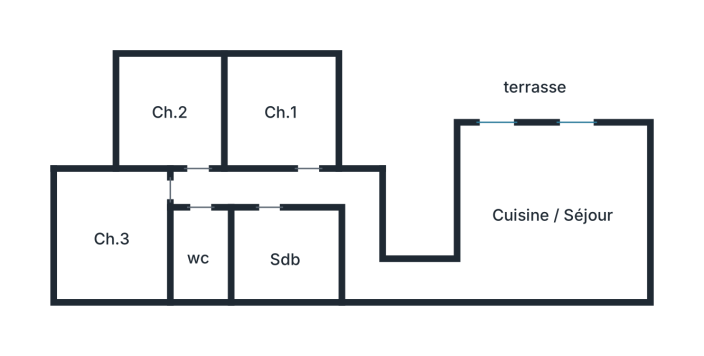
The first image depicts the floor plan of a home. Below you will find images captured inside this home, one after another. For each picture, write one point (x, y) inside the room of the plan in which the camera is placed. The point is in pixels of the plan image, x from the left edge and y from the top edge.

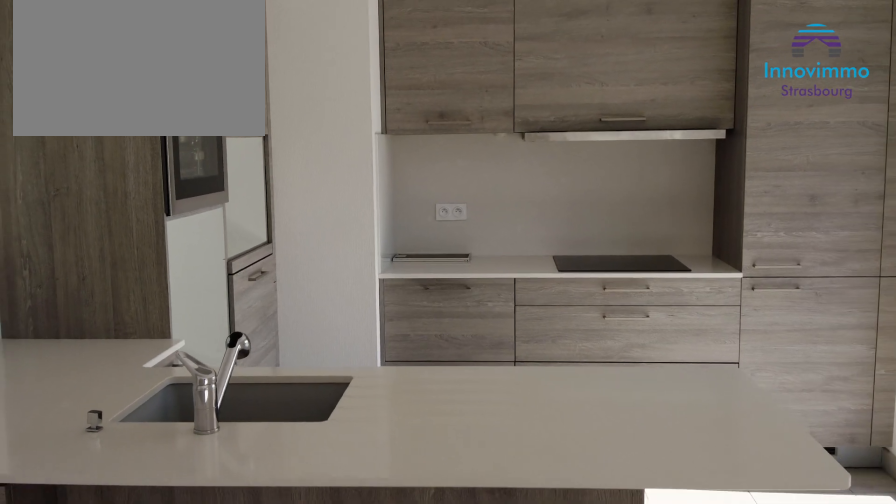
(556, 210)
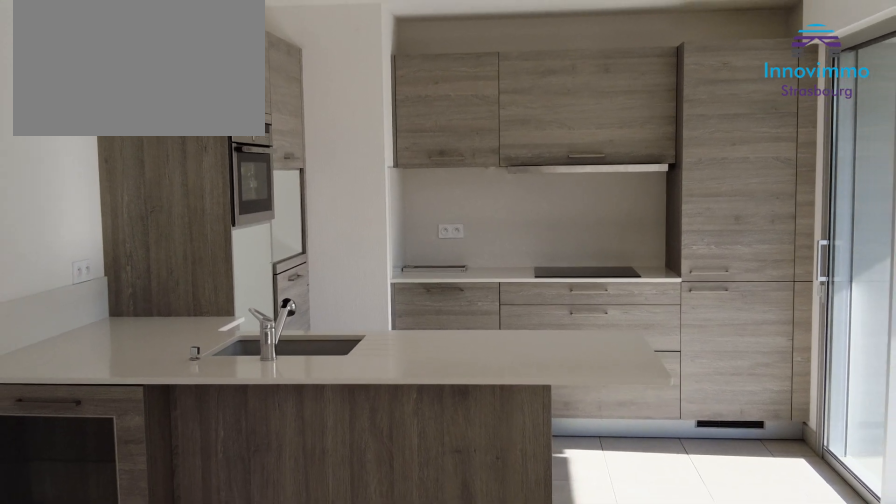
(555, 210)
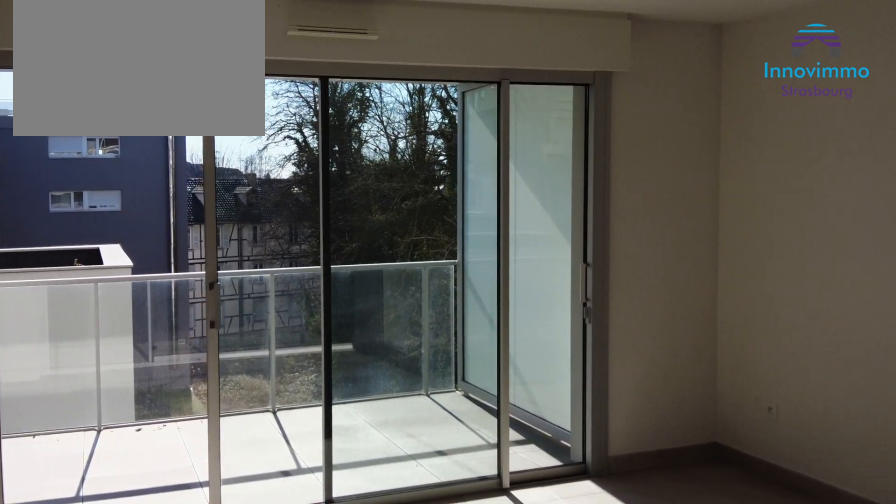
(554, 209)
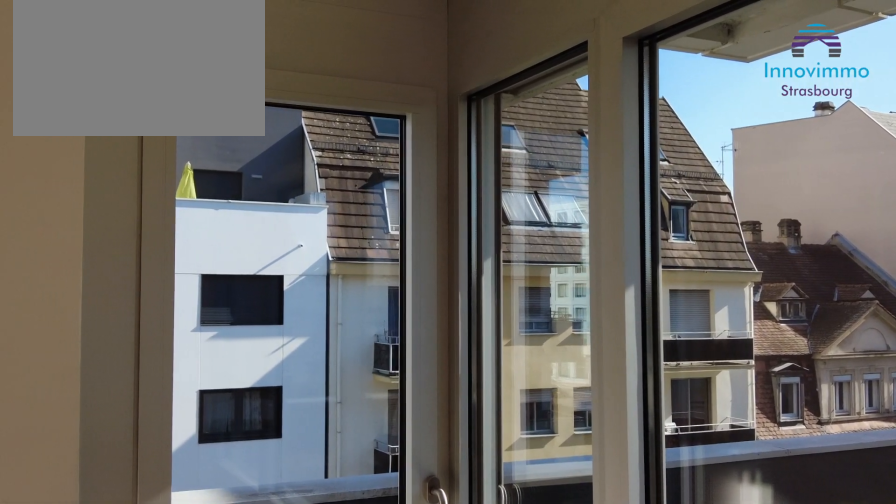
(179, 121)
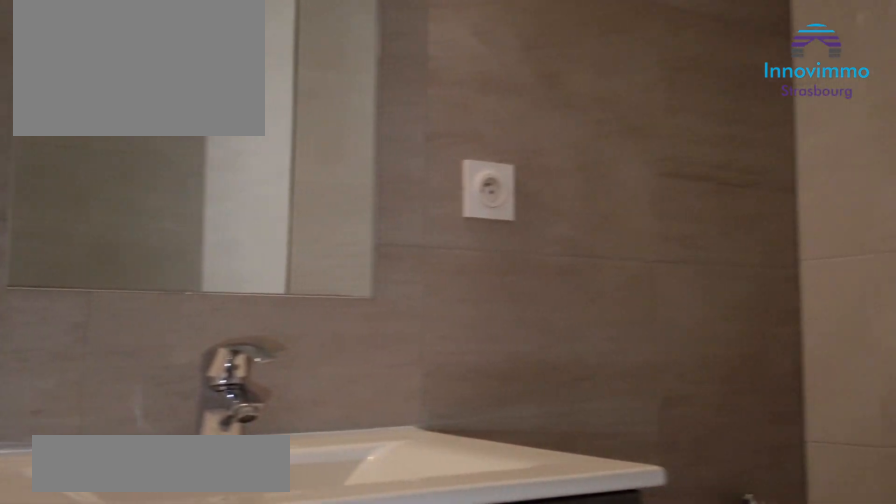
(293, 256)
